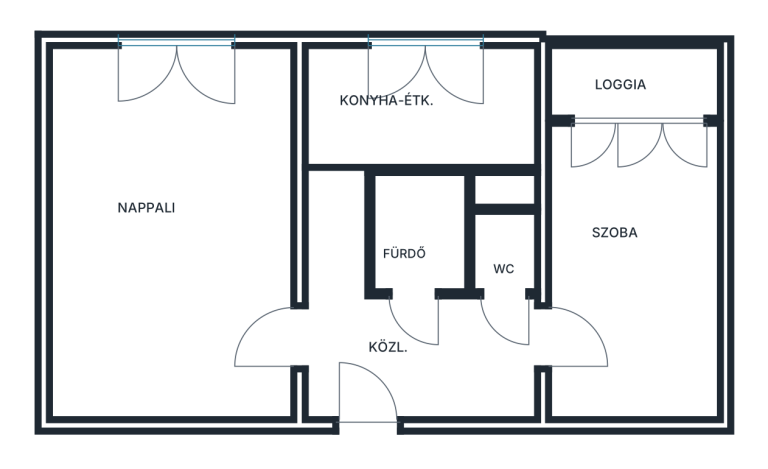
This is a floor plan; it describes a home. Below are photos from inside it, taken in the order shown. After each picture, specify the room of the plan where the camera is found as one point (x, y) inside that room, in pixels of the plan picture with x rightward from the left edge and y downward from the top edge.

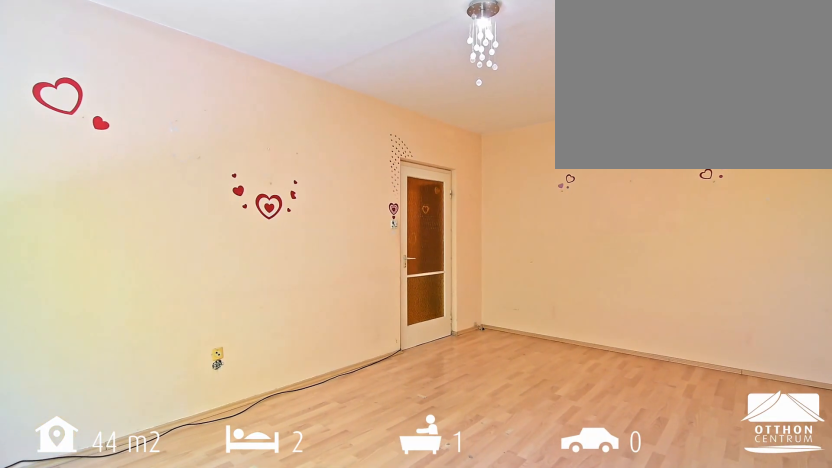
(149, 236)
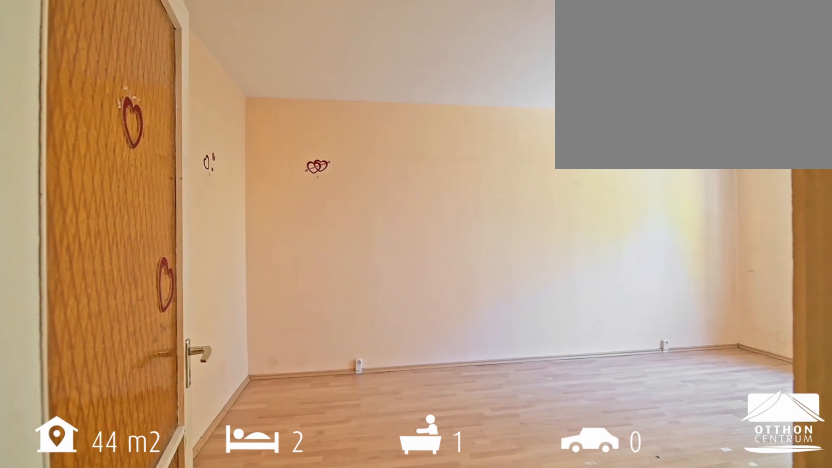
(149, 236)
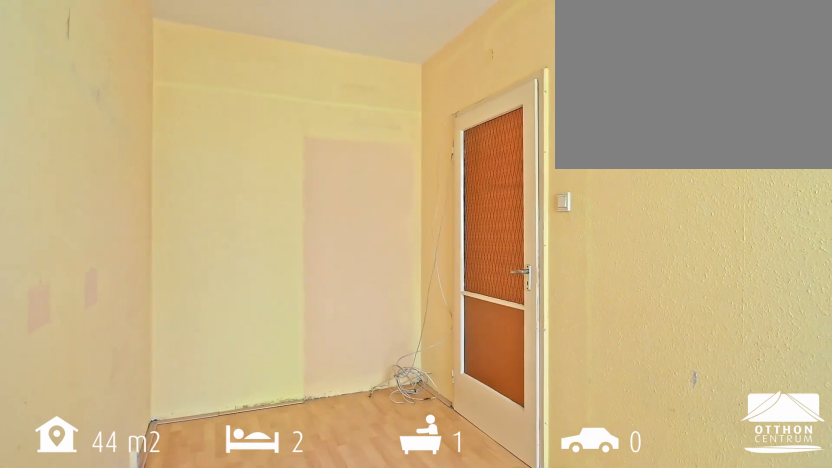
(621, 264)
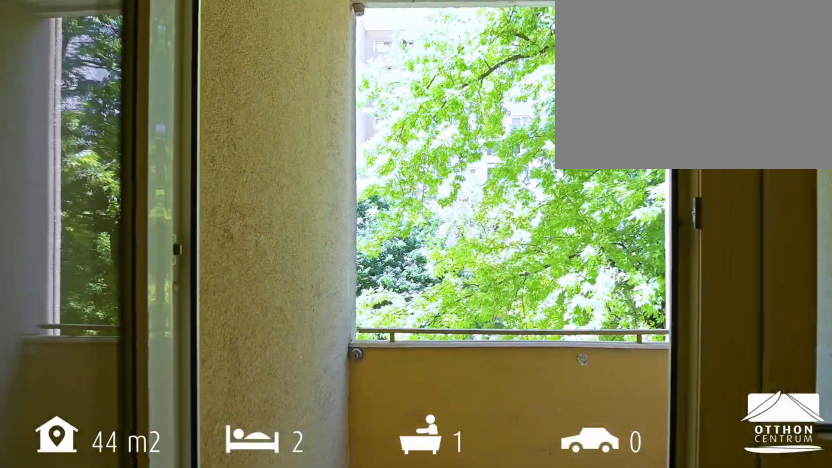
(691, 86)
